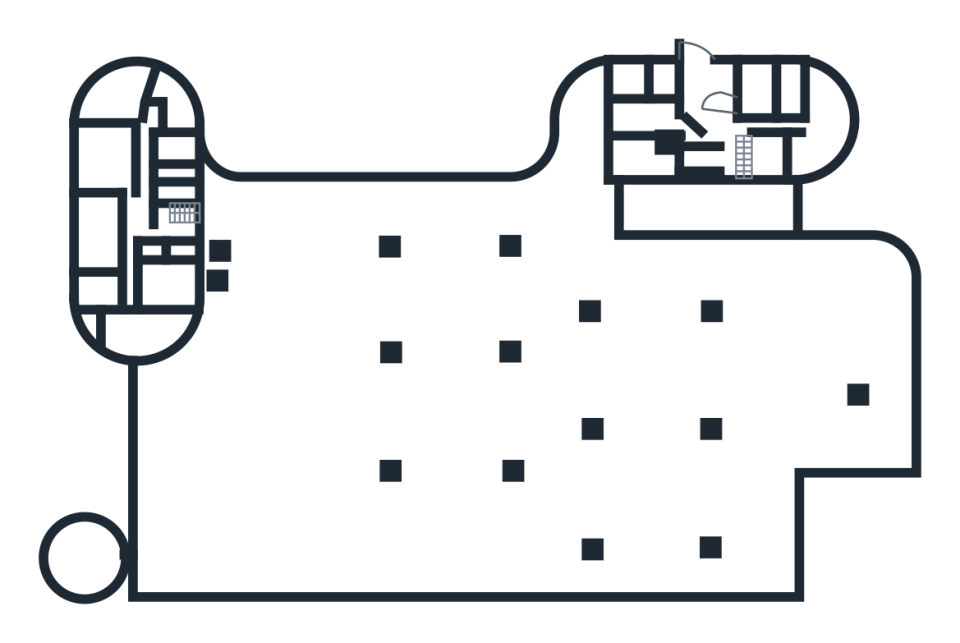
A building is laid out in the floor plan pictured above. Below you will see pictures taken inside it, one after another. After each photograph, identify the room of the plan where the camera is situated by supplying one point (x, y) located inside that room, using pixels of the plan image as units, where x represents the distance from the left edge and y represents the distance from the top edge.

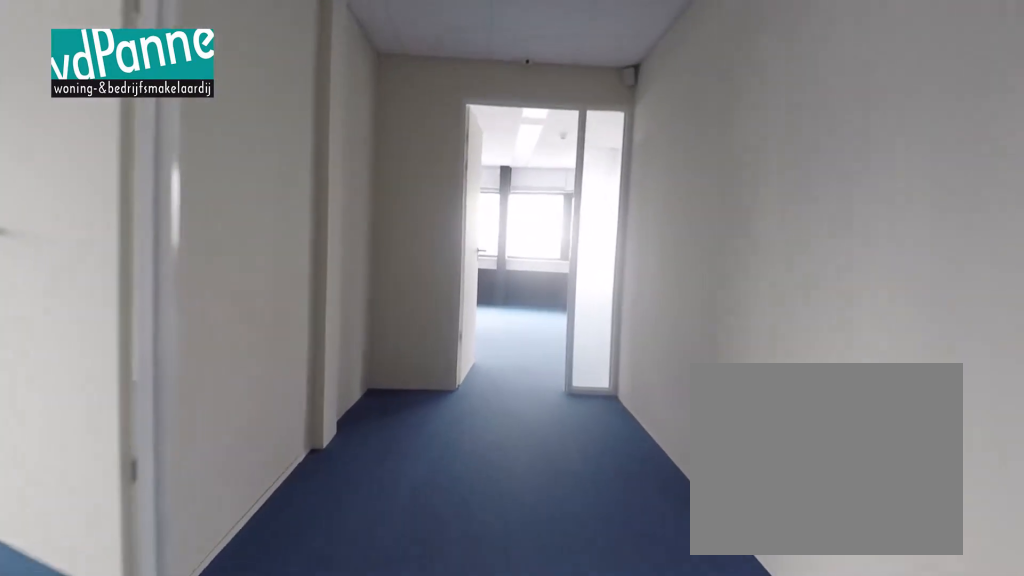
(148, 212)
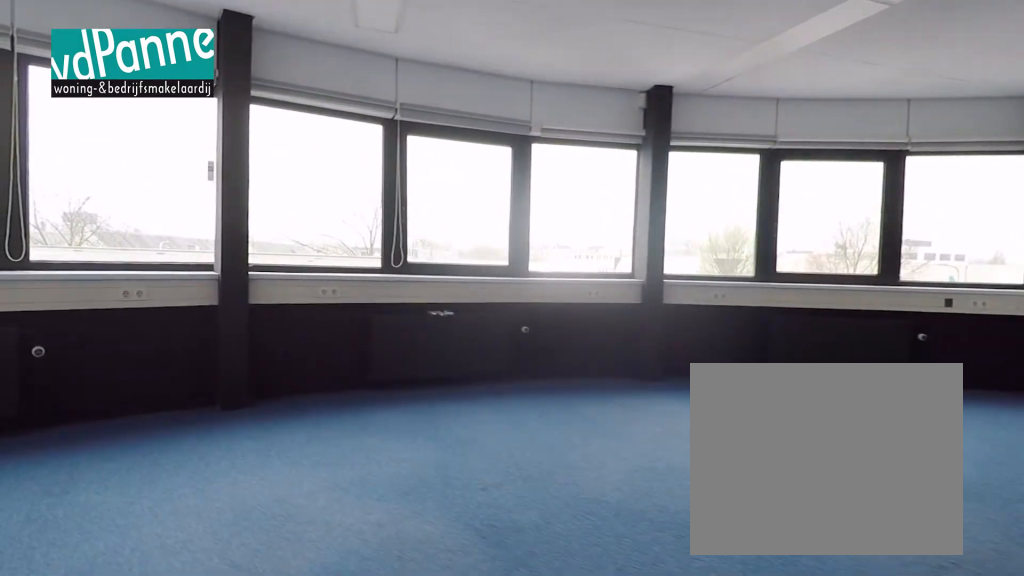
(145, 332)
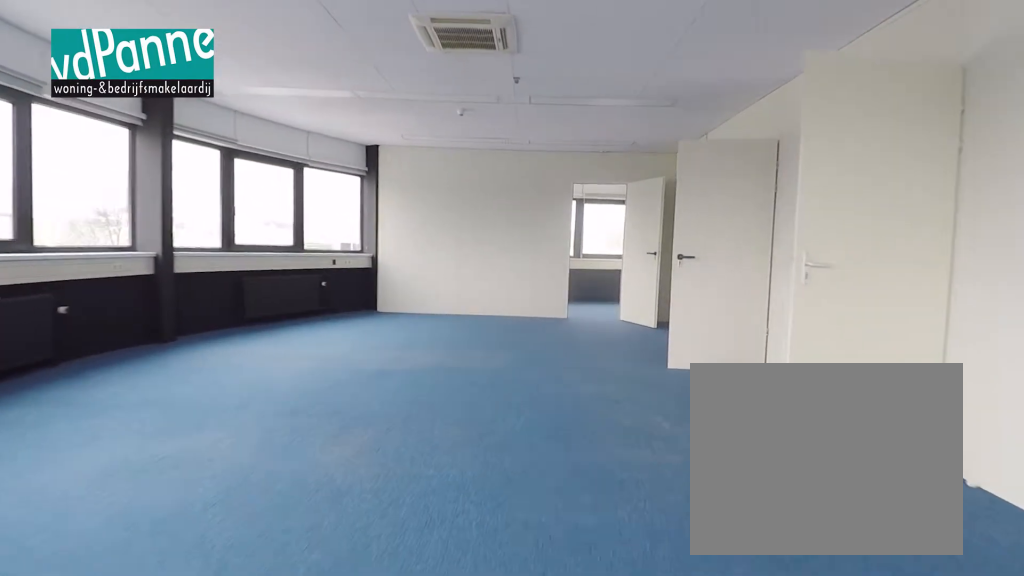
(145, 333)
